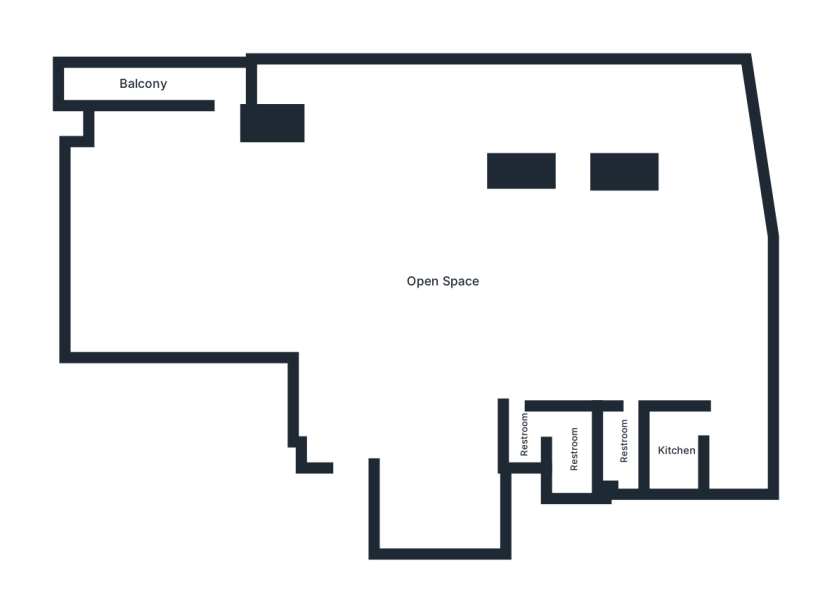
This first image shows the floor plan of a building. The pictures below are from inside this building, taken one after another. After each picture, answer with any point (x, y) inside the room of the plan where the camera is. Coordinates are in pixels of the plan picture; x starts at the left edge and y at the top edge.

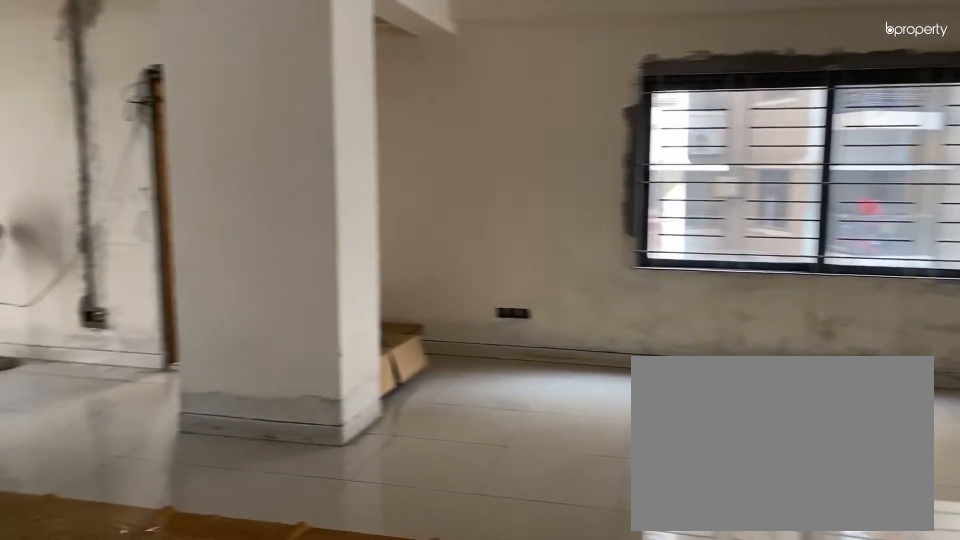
(450, 258)
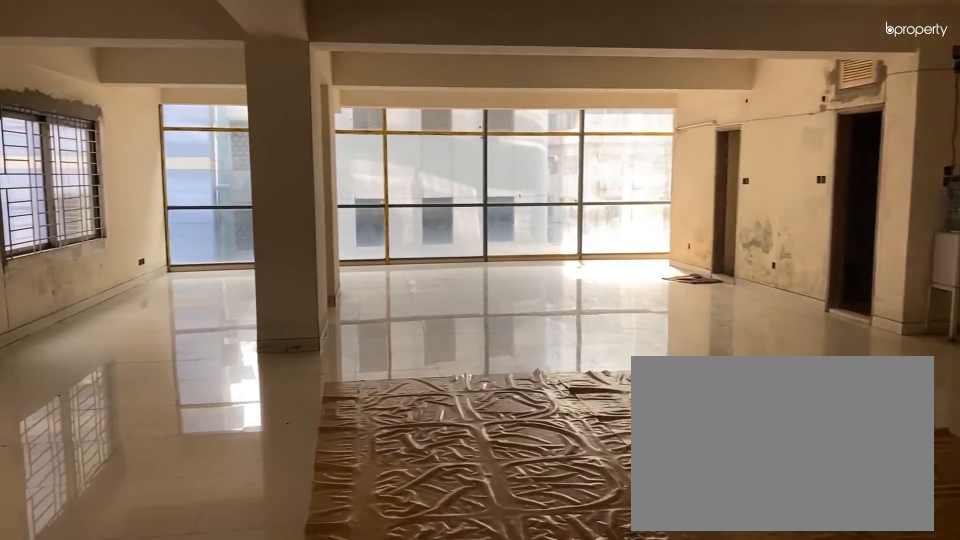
(450, 258)
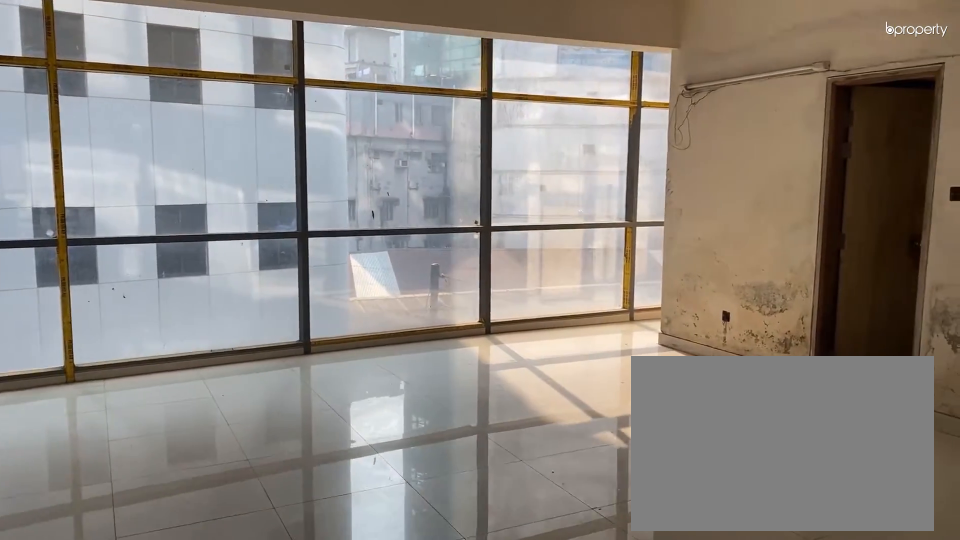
(634, 267)
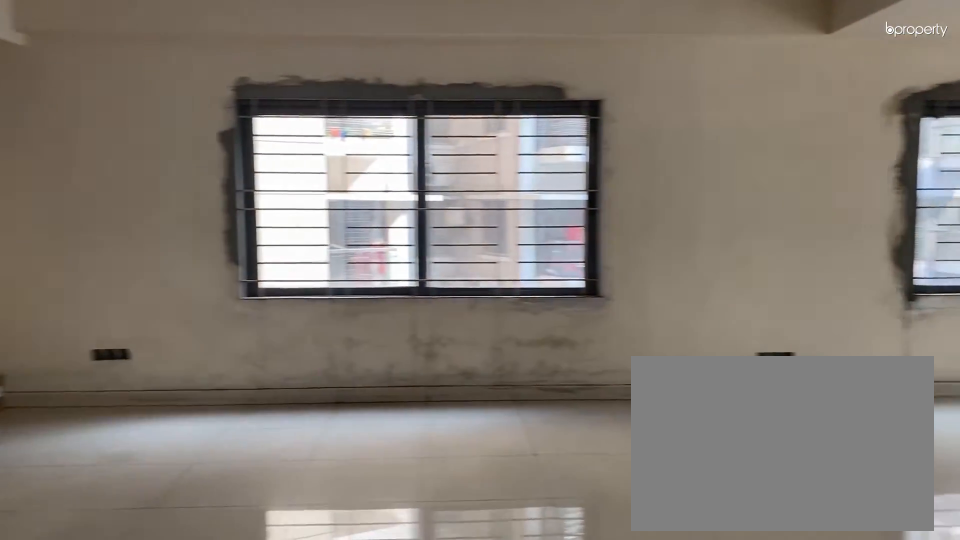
(634, 267)
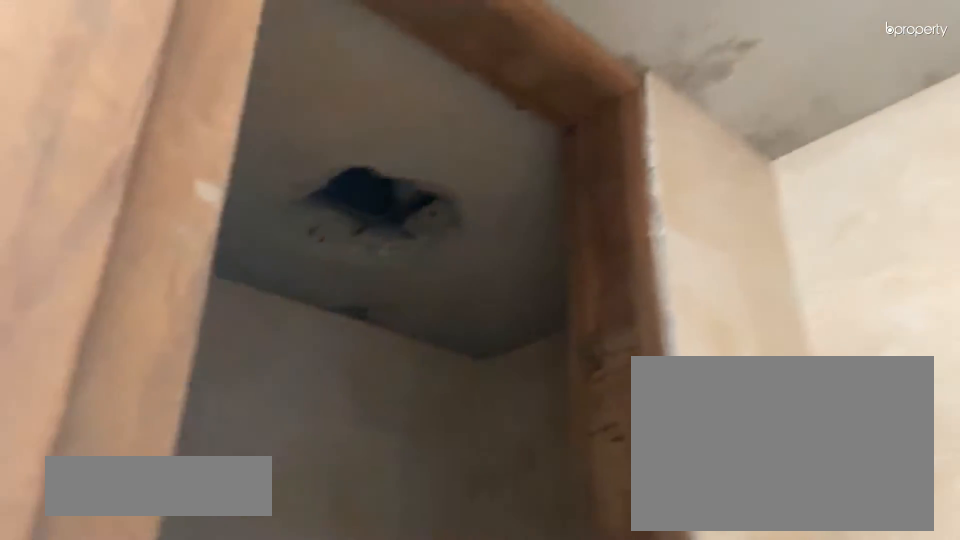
(528, 436)
